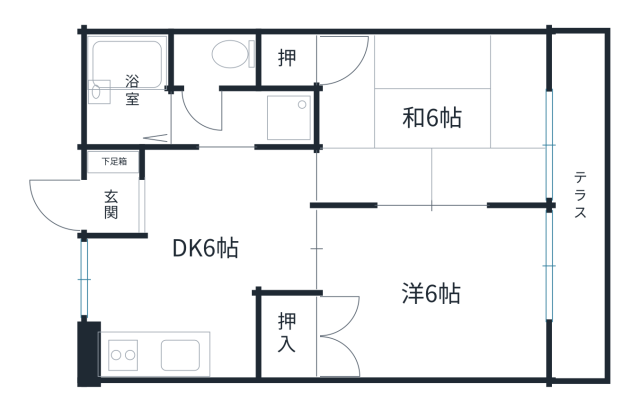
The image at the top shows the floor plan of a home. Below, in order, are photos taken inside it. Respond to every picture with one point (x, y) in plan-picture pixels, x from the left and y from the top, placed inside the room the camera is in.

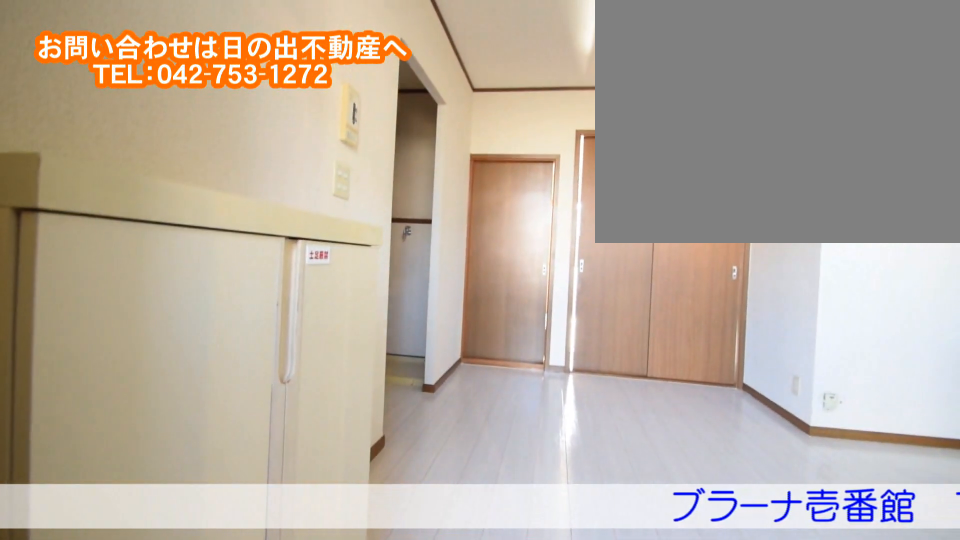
(139, 203)
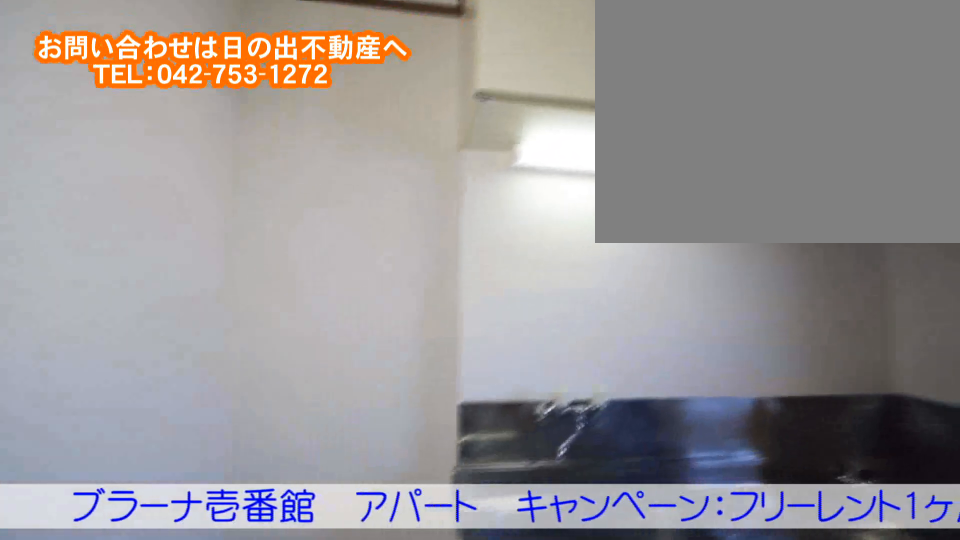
(210, 275)
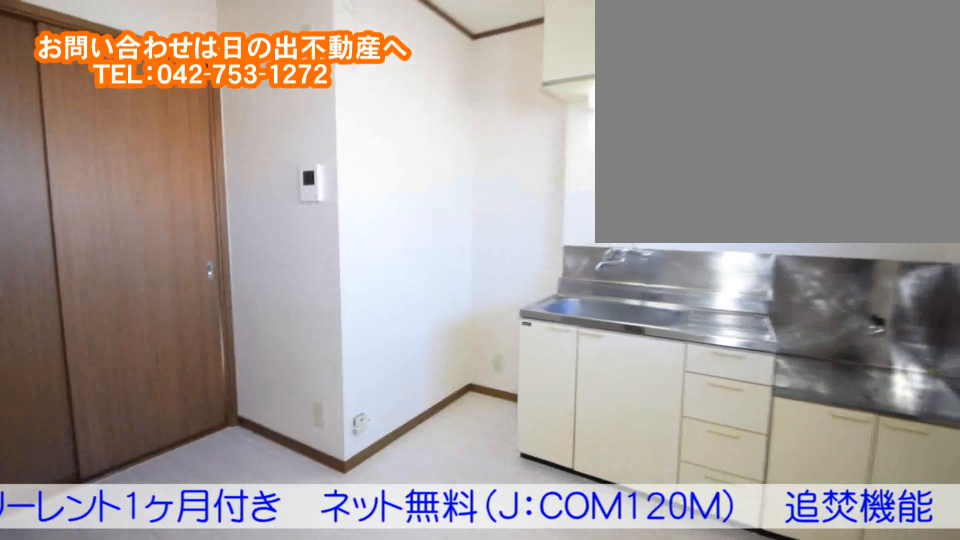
(210, 275)
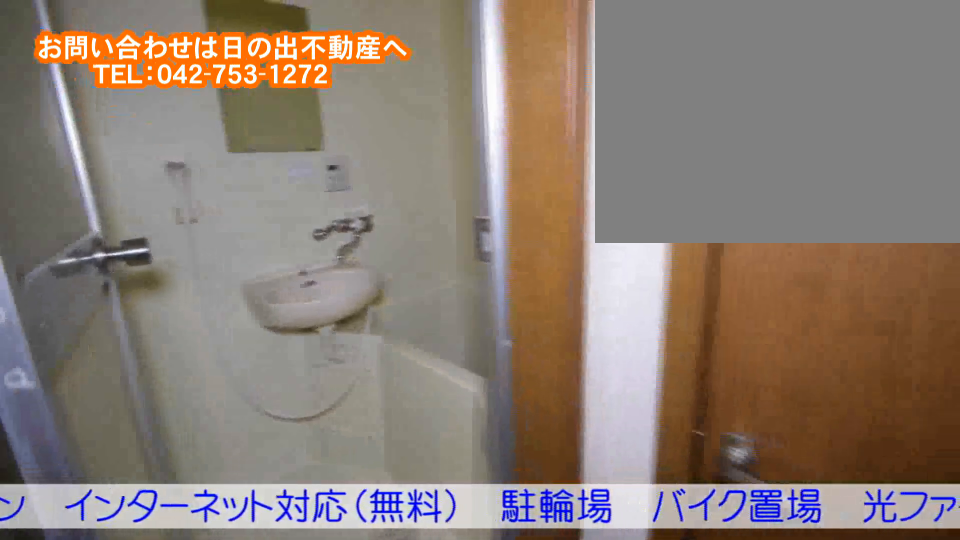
(130, 105)
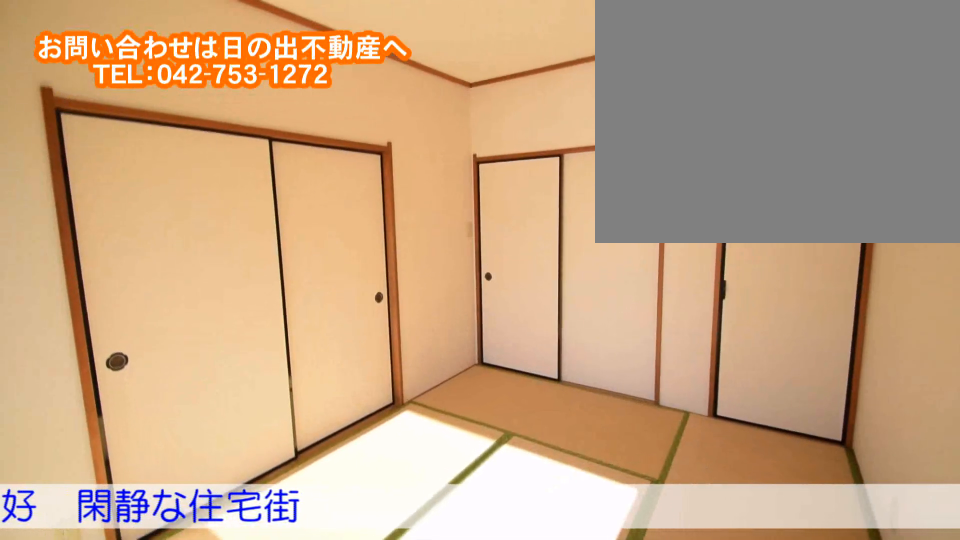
(487, 117)
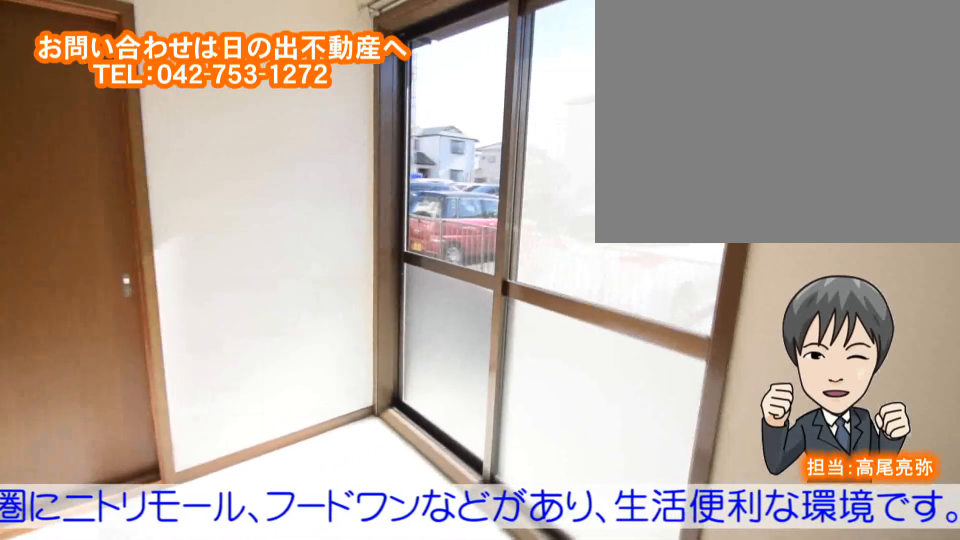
(492, 285)
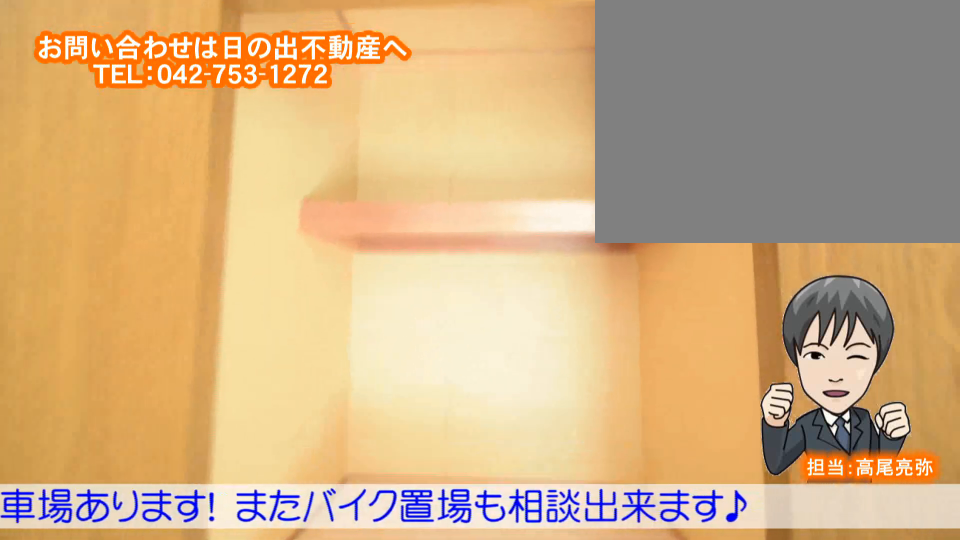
(492, 286)
